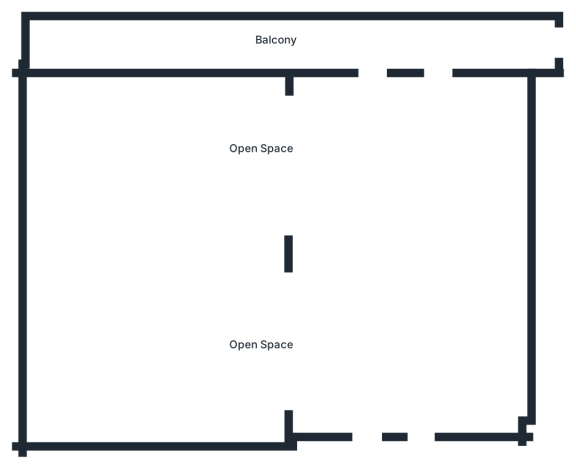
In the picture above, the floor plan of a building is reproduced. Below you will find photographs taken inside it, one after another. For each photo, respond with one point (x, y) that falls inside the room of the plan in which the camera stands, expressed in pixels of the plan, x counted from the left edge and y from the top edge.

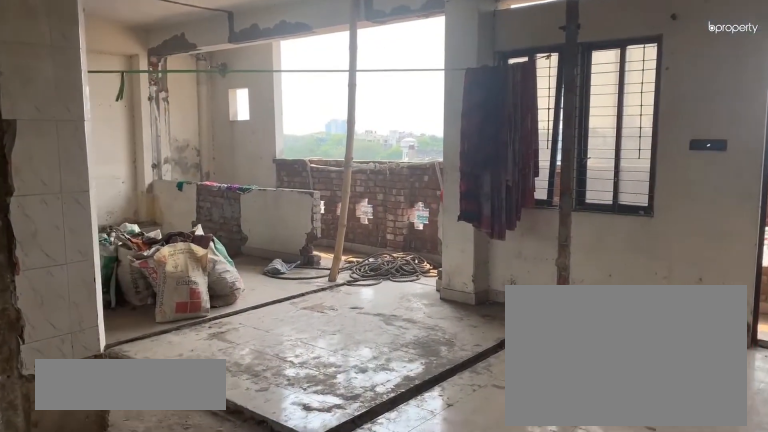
(365, 216)
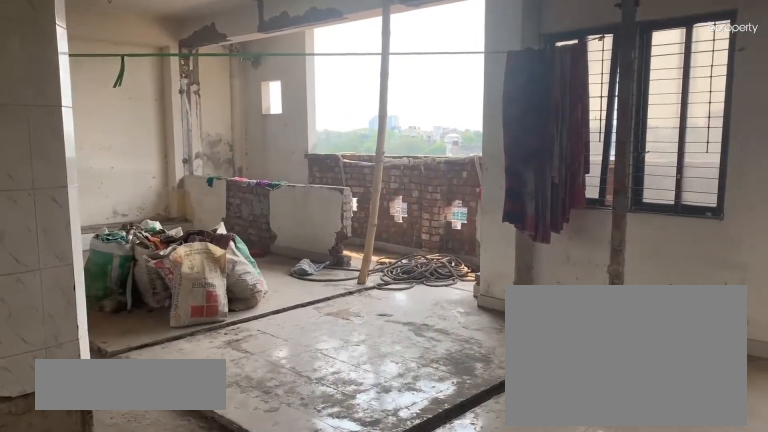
(365, 216)
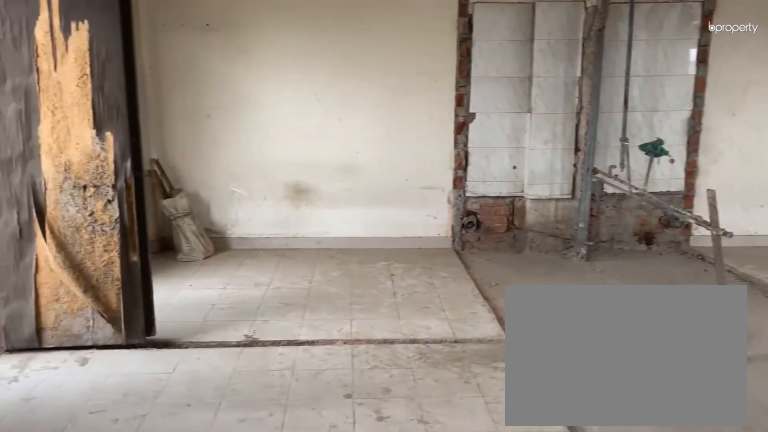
(197, 184)
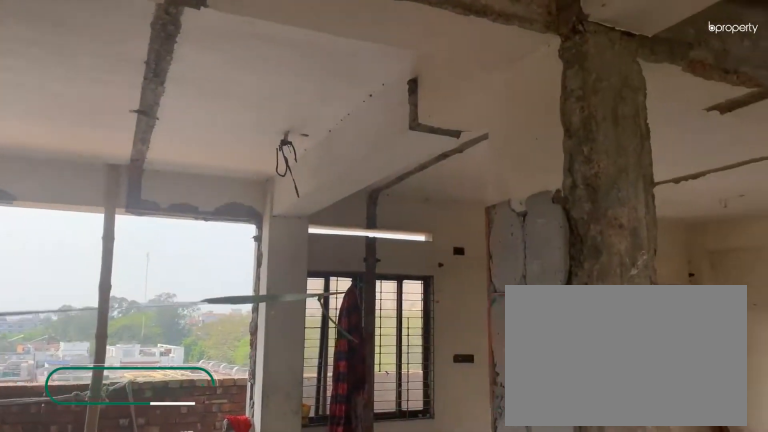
(197, 184)
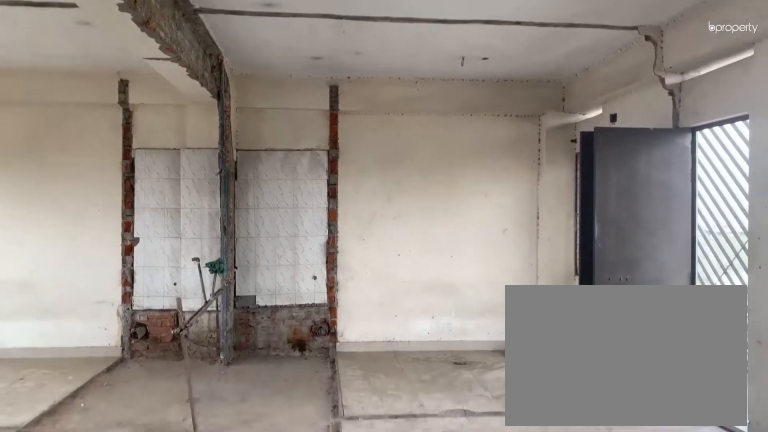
(384, 181)
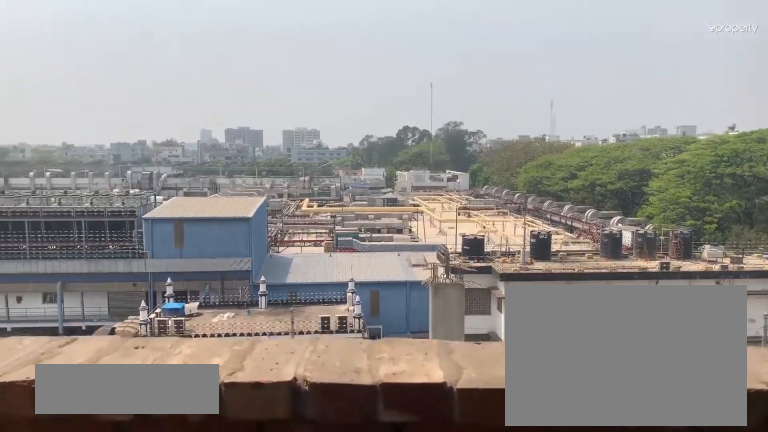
(425, 39)
